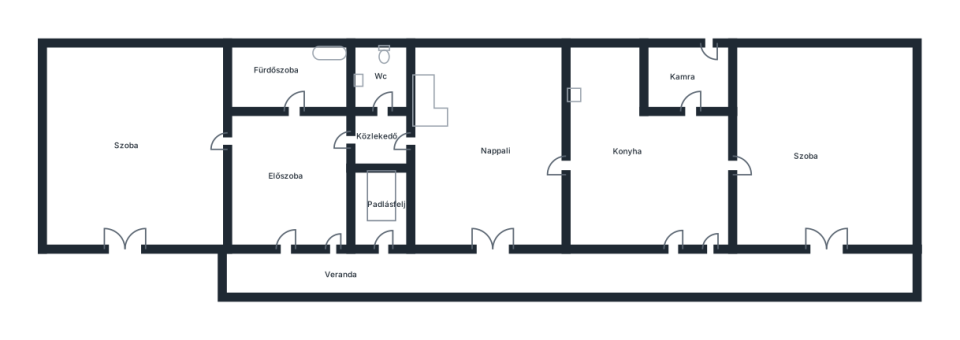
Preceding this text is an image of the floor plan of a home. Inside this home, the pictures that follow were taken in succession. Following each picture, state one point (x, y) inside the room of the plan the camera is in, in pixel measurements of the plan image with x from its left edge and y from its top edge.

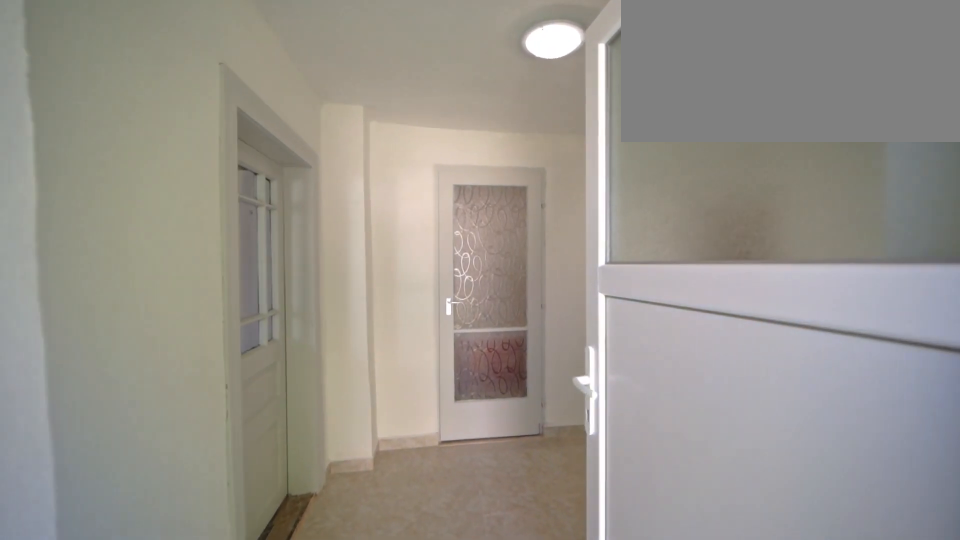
(292, 187)
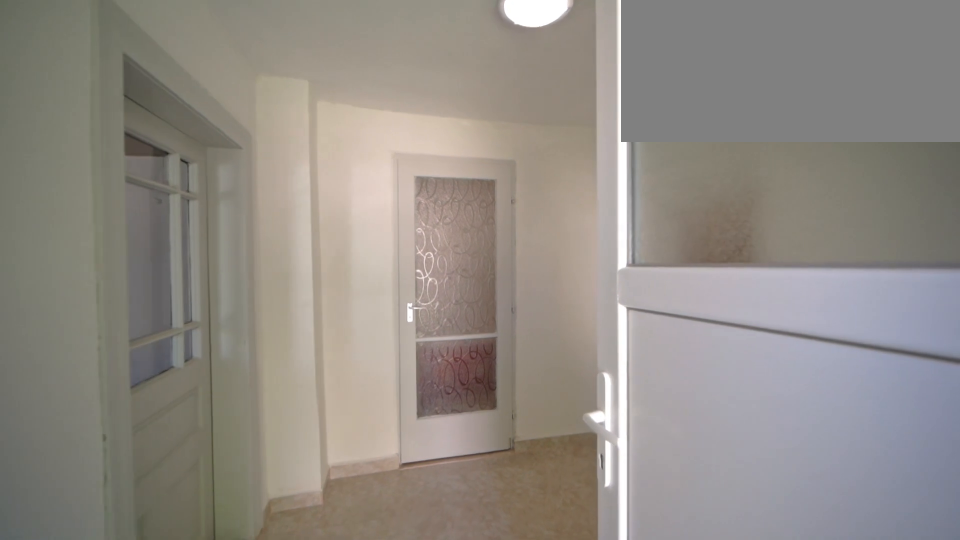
(292, 188)
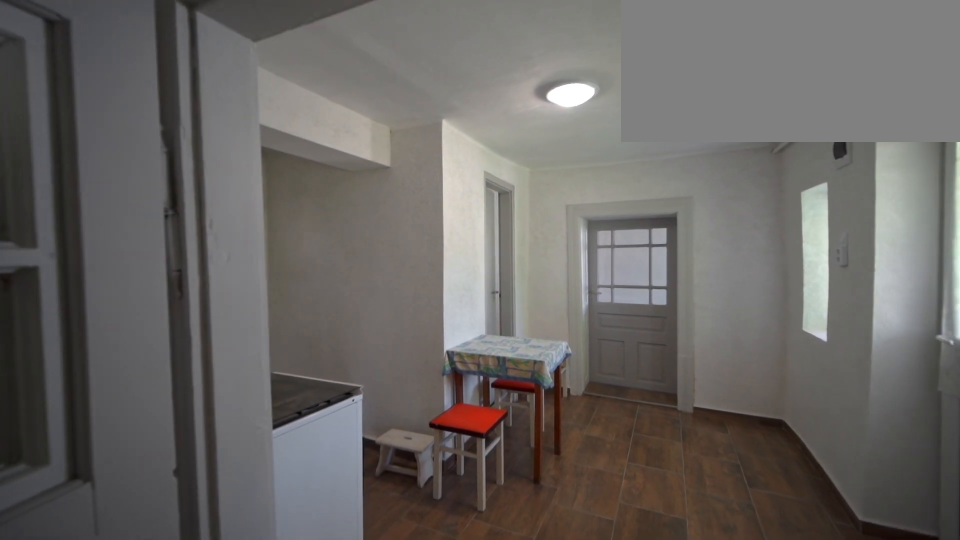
(647, 151)
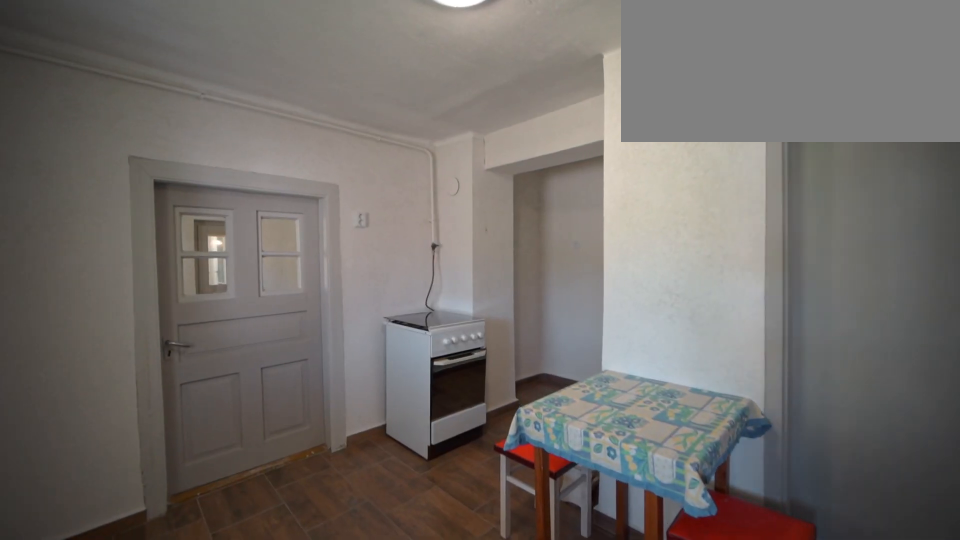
(647, 150)
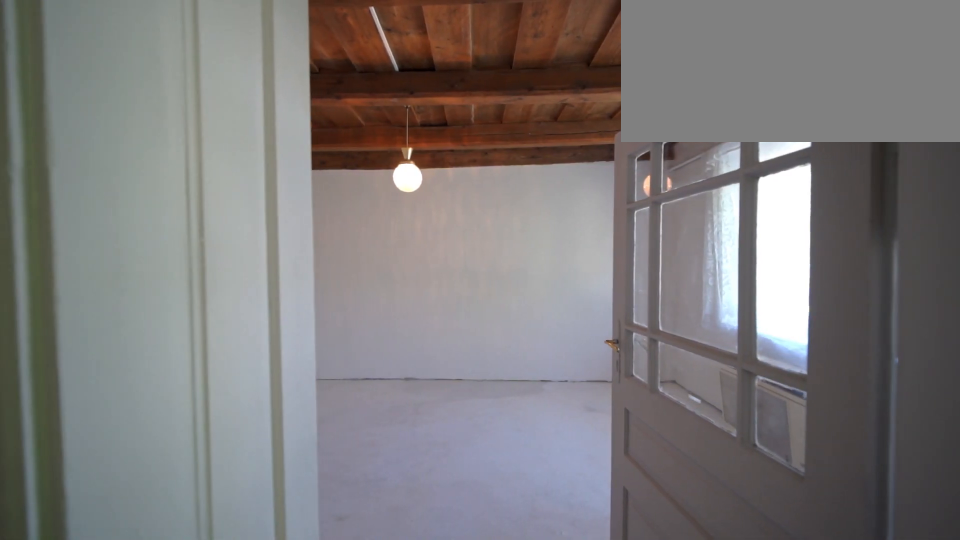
(830, 149)
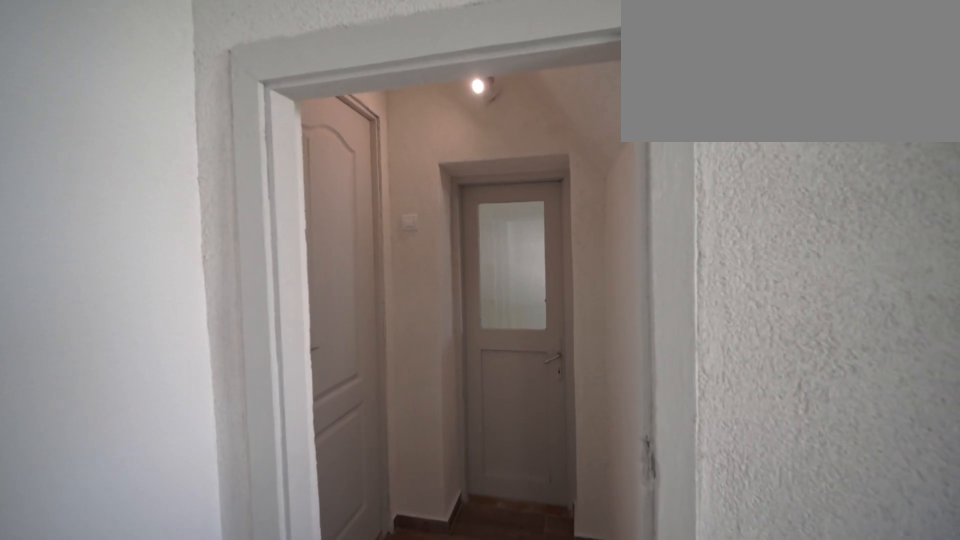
(384, 134)
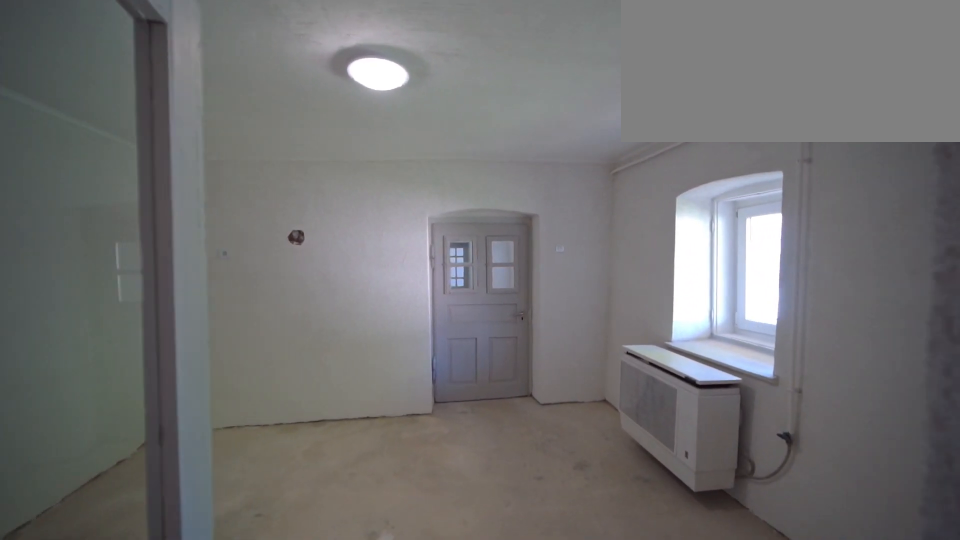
(482, 152)
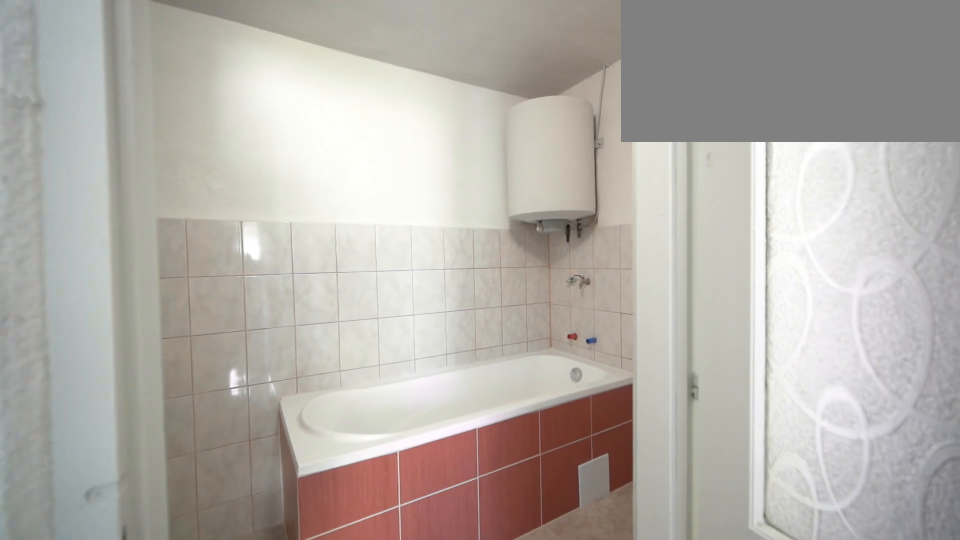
(290, 76)
